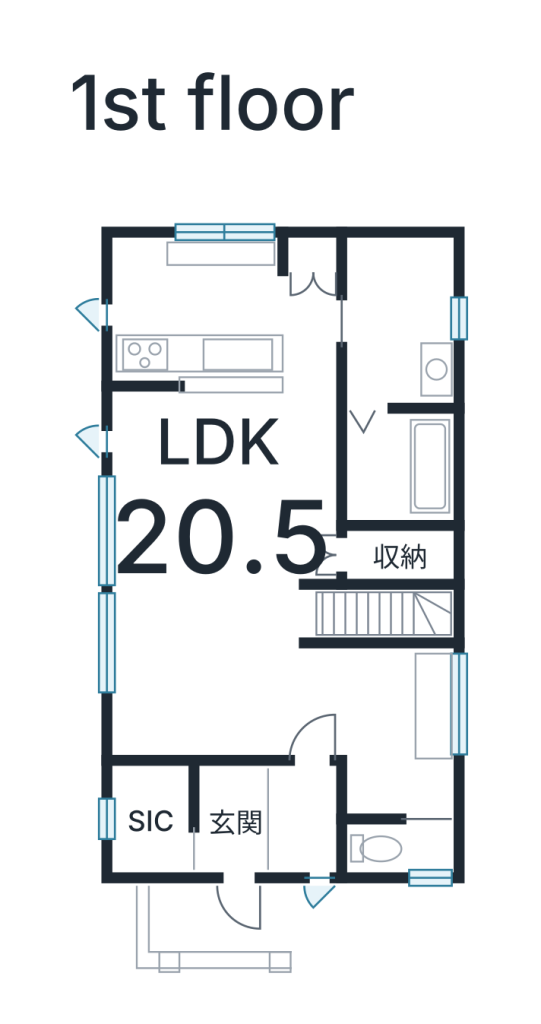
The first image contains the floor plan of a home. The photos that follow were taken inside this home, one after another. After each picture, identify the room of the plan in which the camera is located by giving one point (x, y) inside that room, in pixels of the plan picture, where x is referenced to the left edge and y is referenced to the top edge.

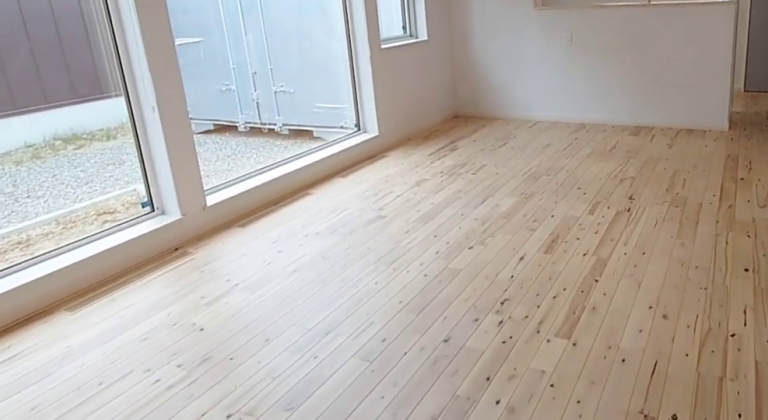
(215, 525)
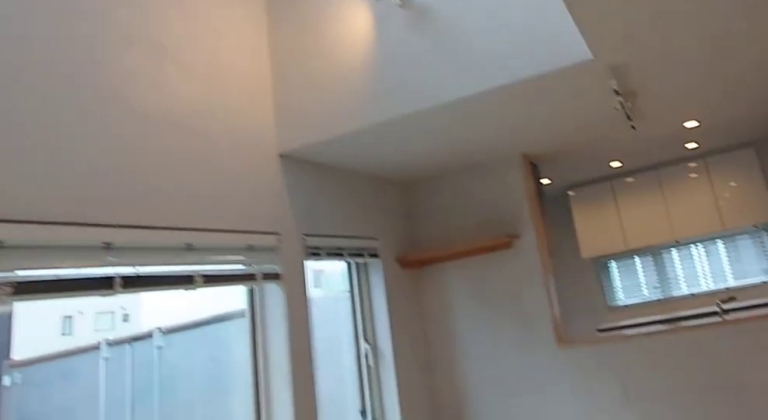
(215, 525)
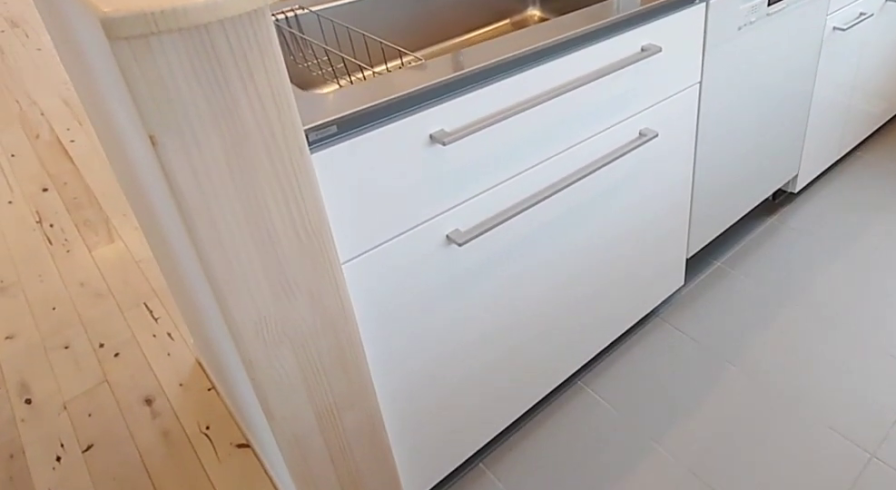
(218, 325)
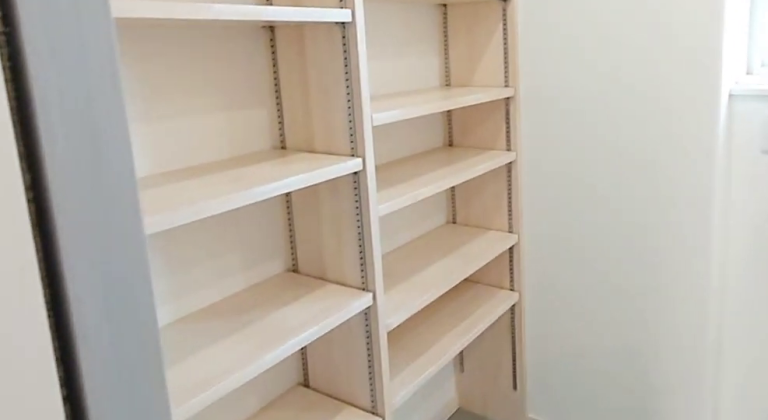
(401, 308)
